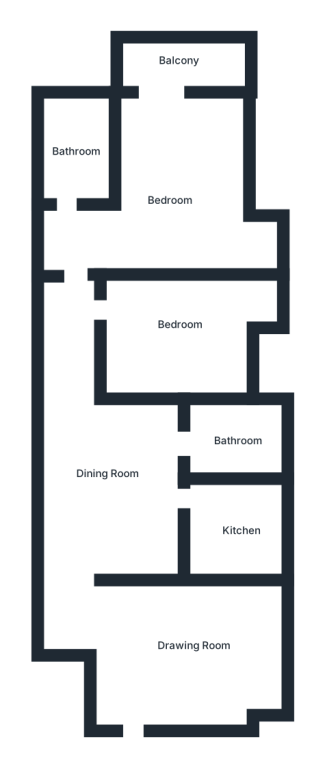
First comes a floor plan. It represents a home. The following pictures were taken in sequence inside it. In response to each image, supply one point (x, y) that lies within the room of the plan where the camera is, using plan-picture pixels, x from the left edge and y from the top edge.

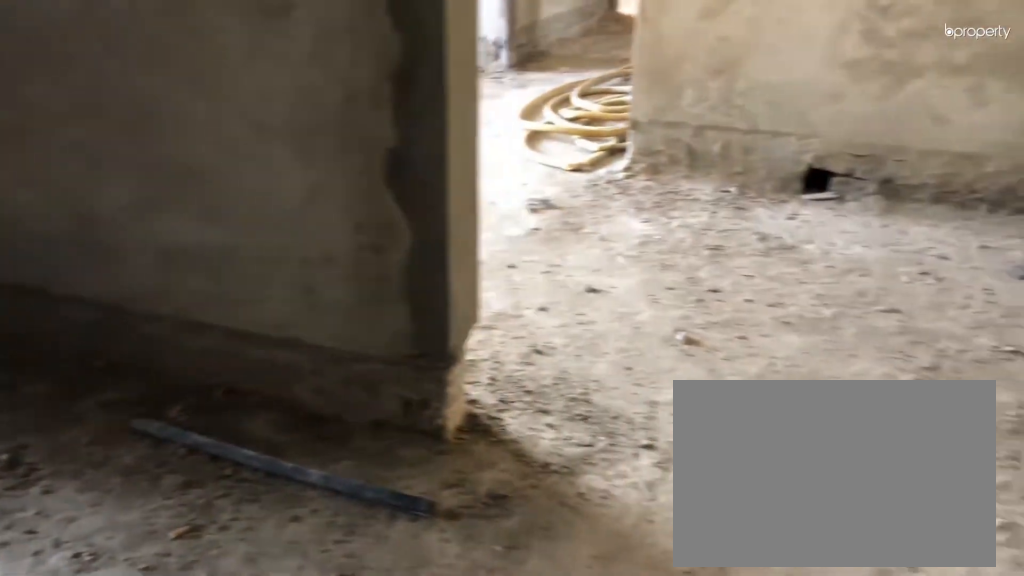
(134, 500)
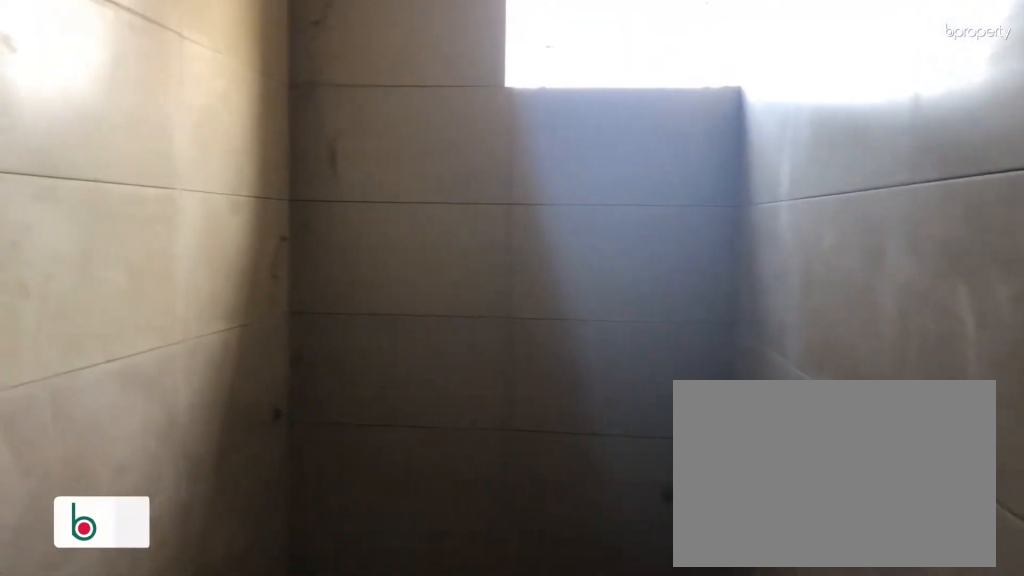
(220, 440)
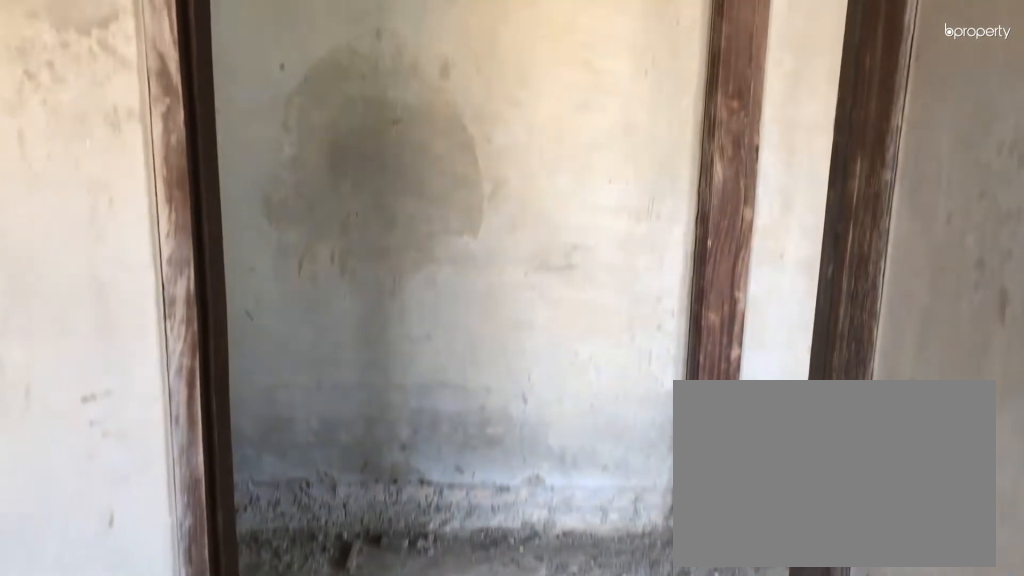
(166, 321)
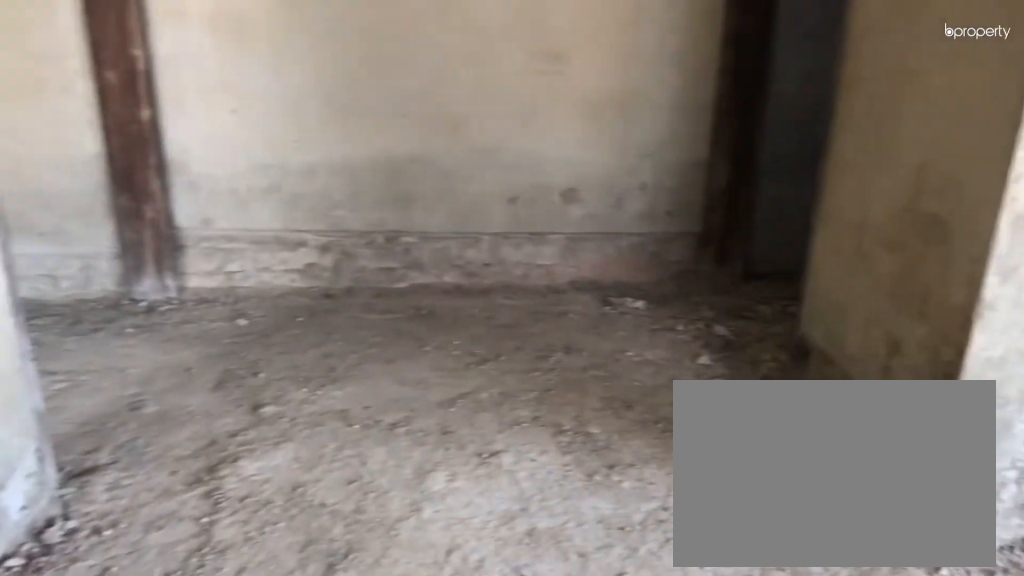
(162, 161)
